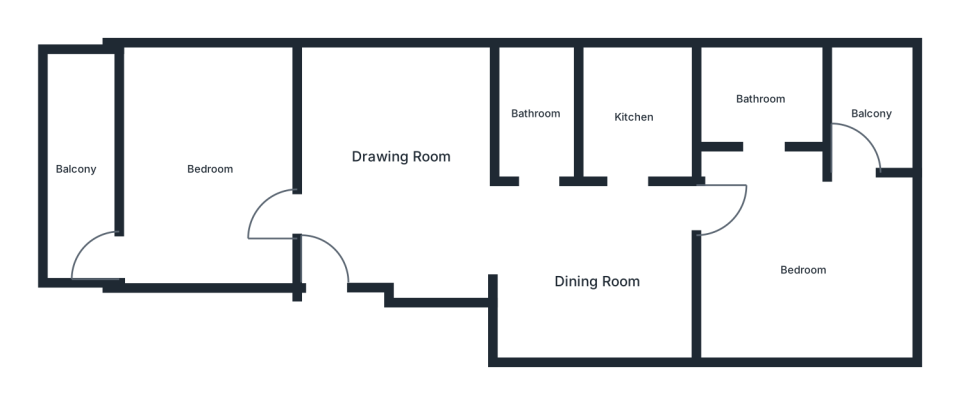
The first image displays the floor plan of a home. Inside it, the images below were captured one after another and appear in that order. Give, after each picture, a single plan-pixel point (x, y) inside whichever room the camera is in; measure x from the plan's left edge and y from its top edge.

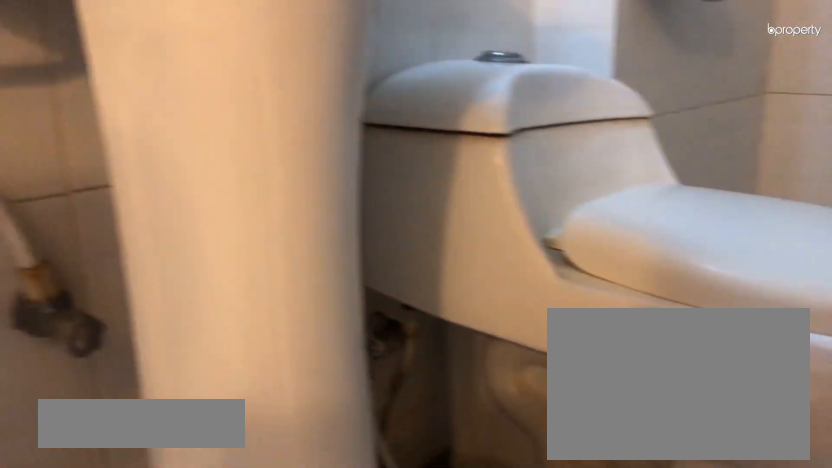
(536, 112)
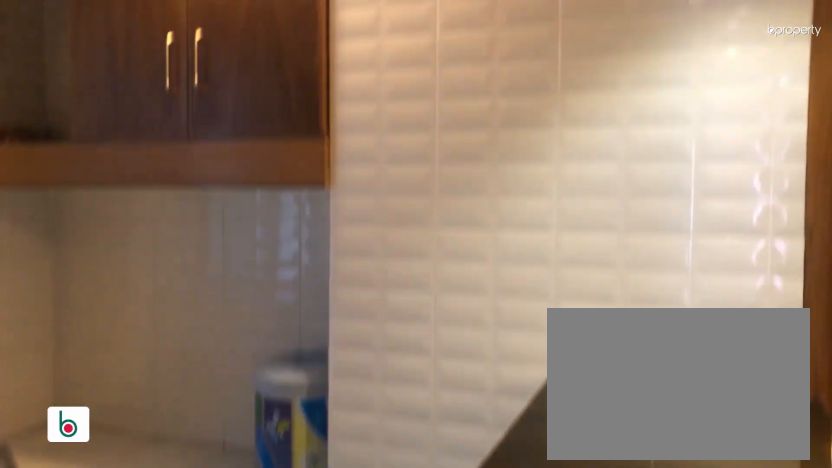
(633, 115)
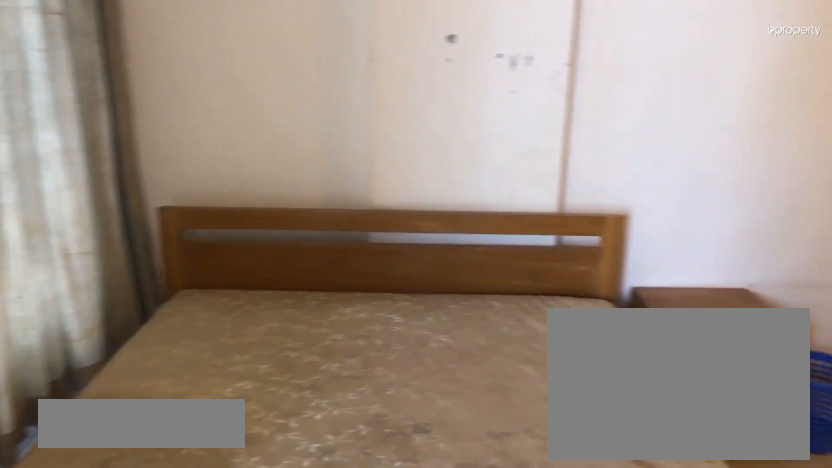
(802, 267)
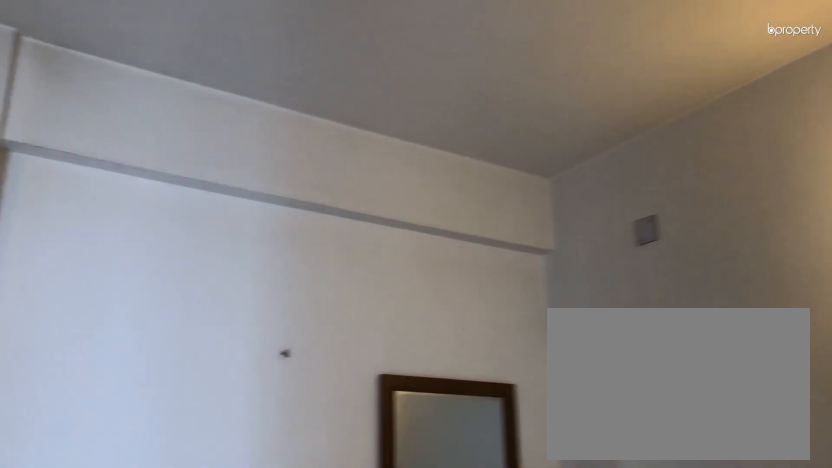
(804, 268)
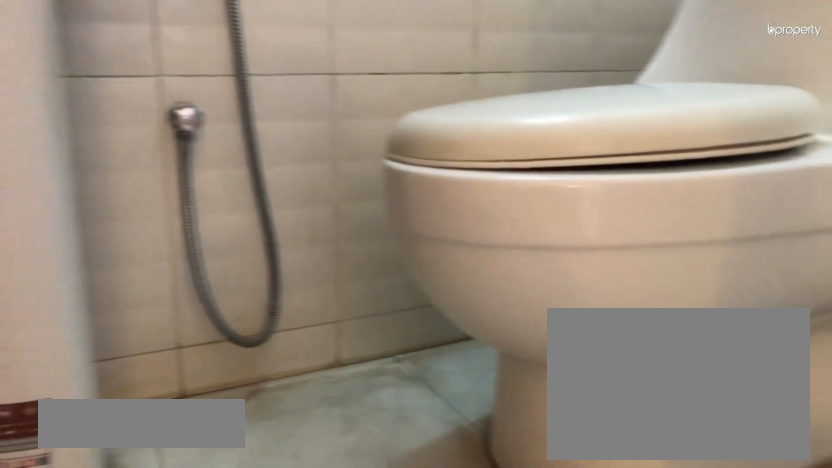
(759, 97)
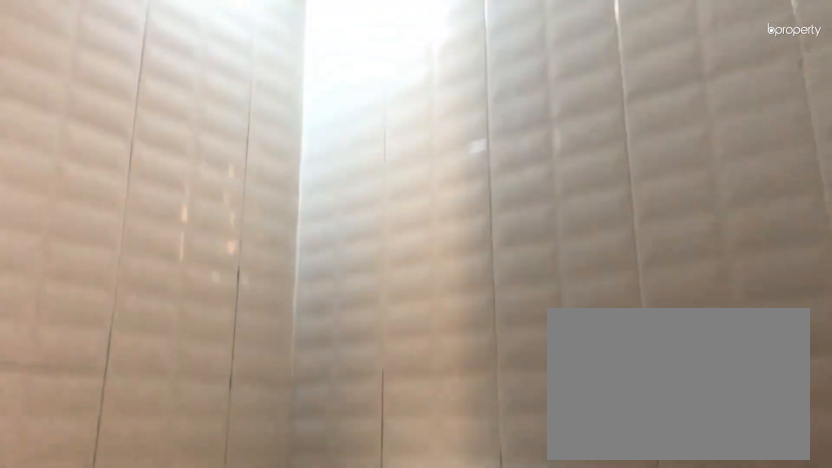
(759, 97)
